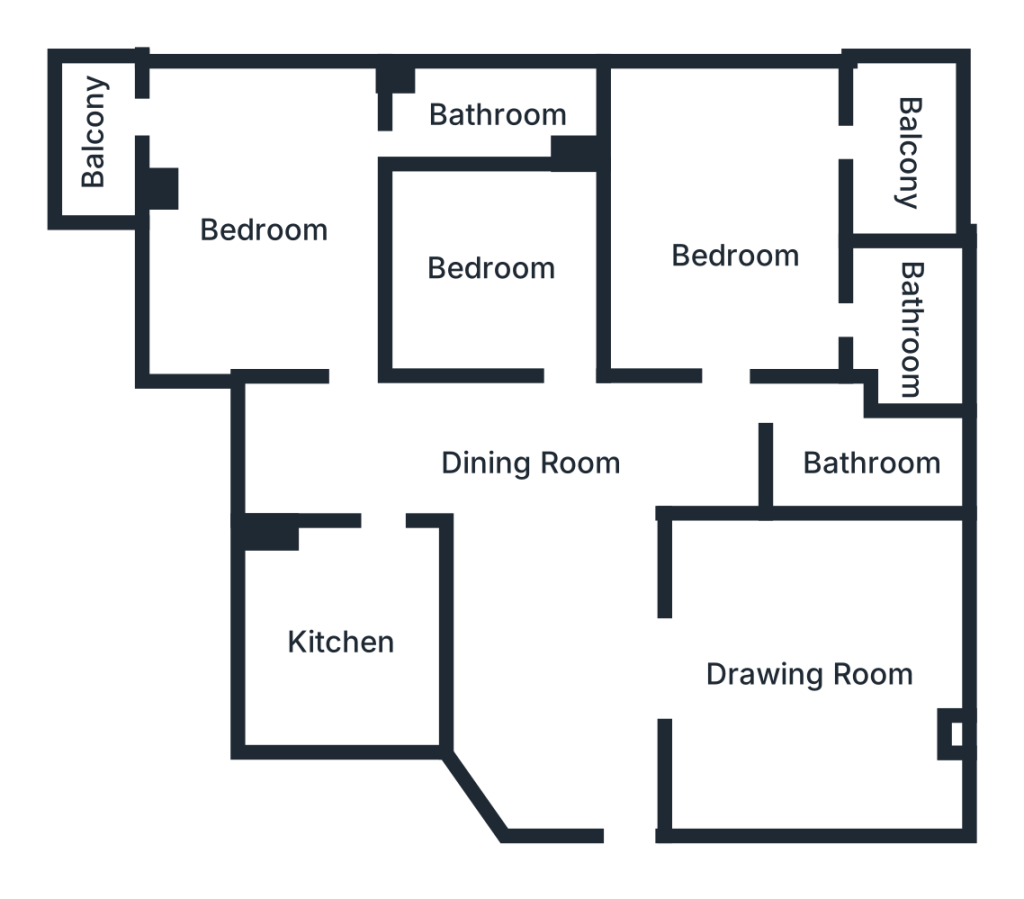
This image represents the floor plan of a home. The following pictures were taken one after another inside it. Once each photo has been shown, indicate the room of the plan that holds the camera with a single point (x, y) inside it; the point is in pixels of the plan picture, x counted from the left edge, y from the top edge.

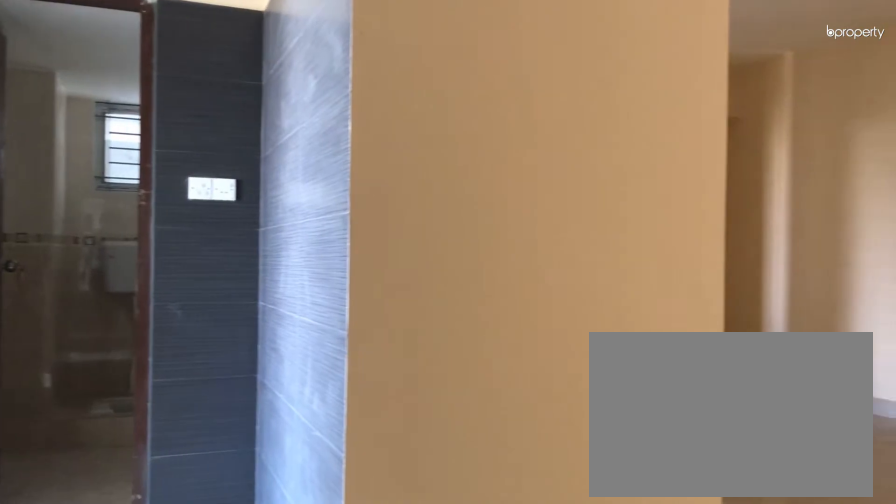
(538, 465)
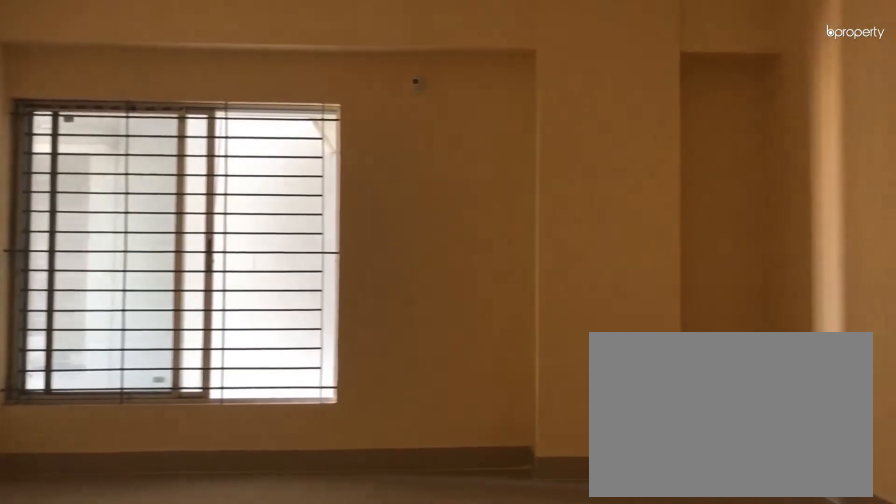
(817, 674)
